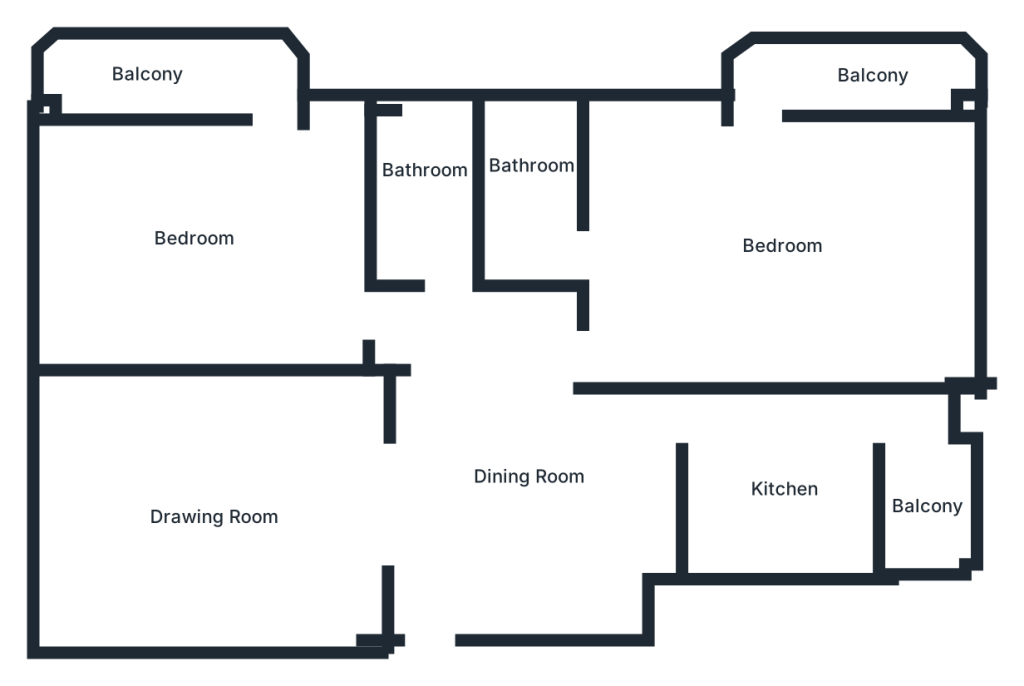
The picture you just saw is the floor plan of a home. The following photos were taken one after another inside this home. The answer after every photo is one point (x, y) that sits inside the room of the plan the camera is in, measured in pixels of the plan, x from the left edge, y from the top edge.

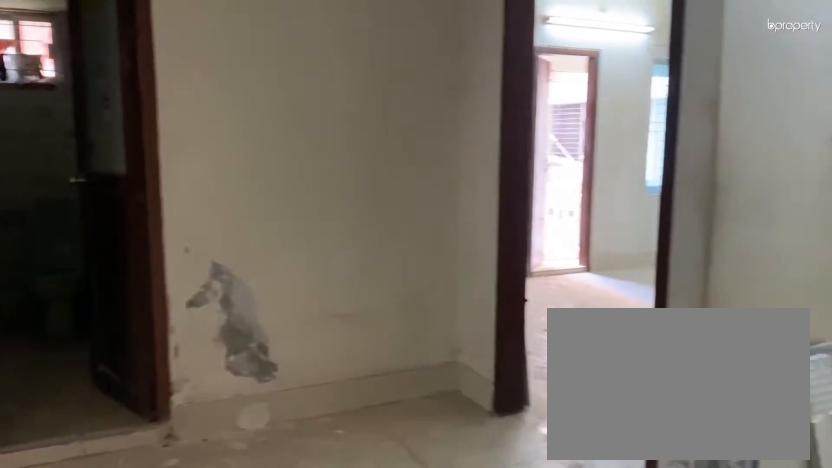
(519, 462)
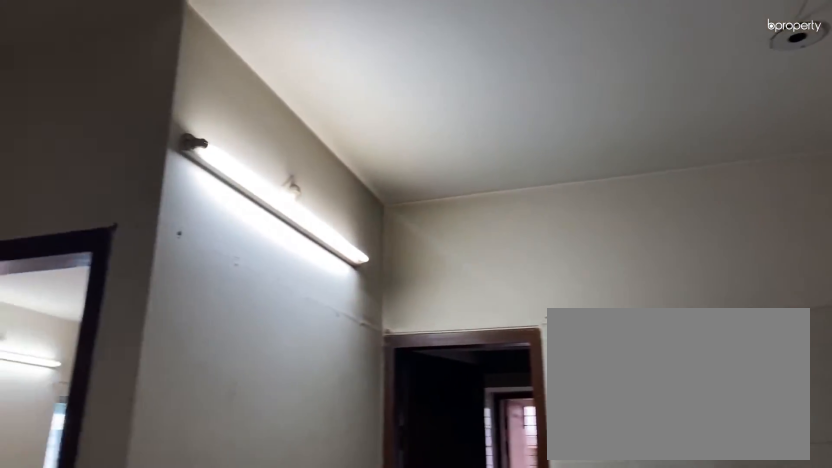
(519, 462)
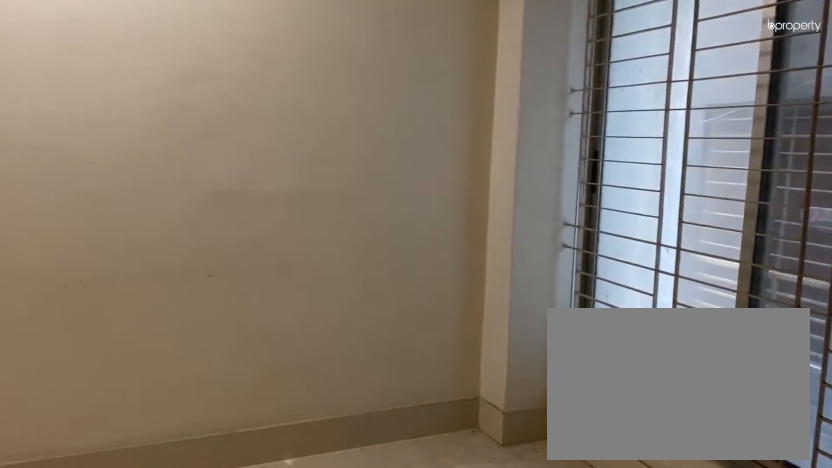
(203, 502)
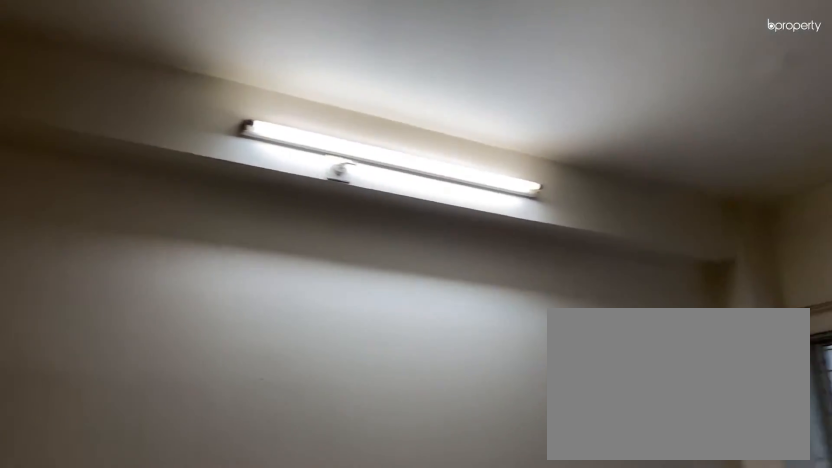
(203, 502)
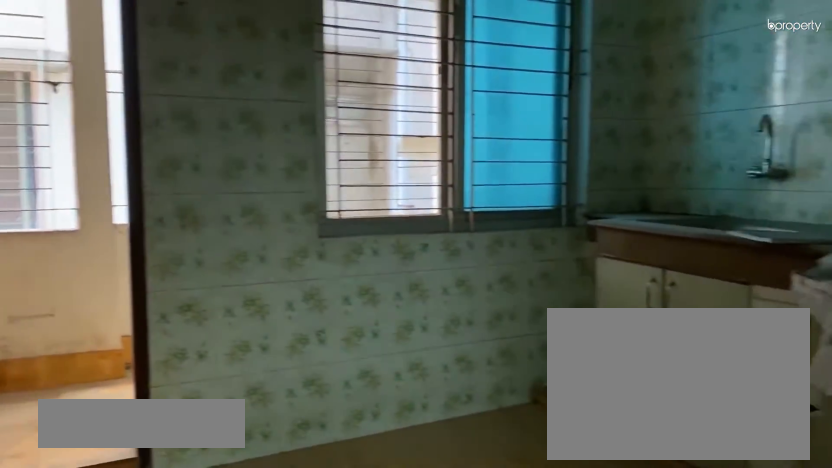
(776, 487)
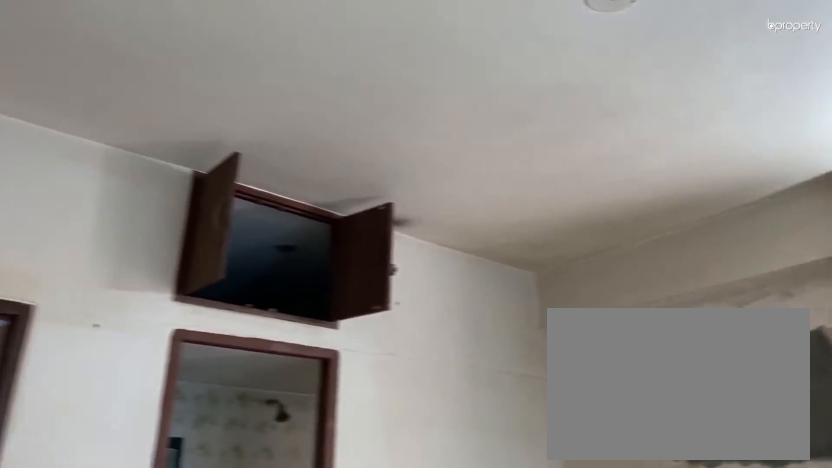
(783, 233)
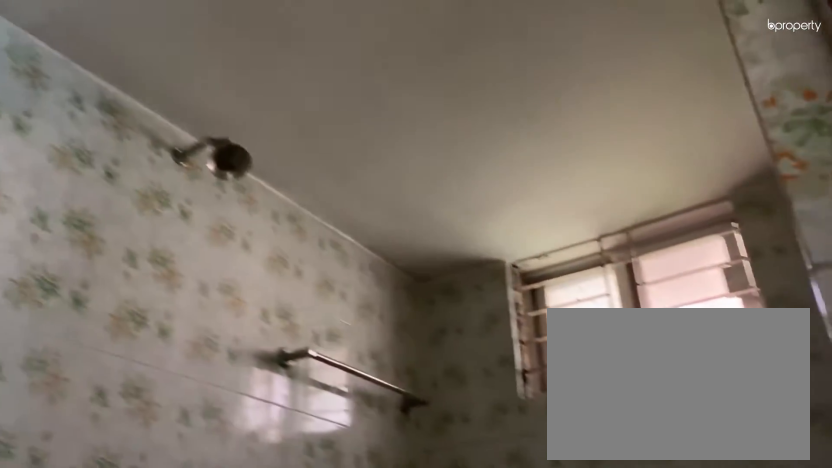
(527, 177)
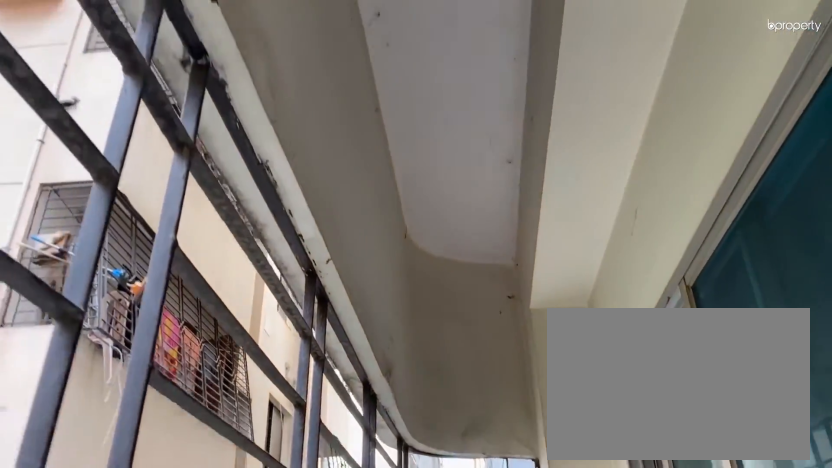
(838, 68)
